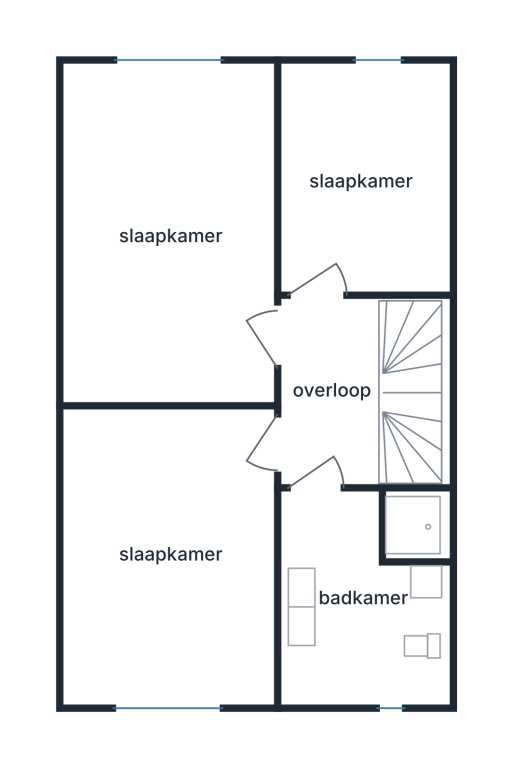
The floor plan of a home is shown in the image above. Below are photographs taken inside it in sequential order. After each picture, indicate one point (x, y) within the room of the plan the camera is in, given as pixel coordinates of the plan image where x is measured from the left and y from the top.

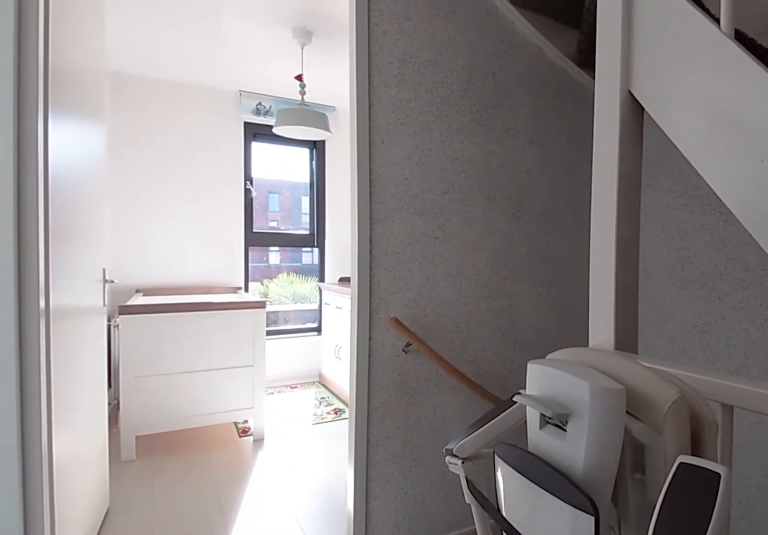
(363, 390)
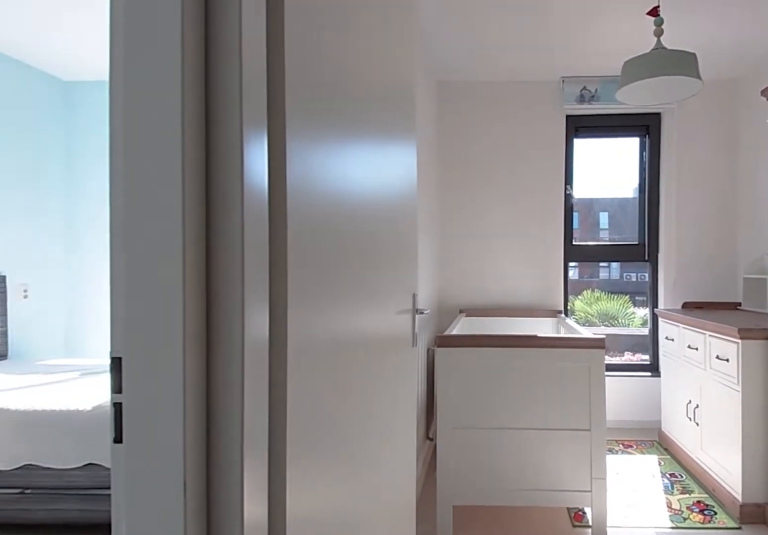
(363, 390)
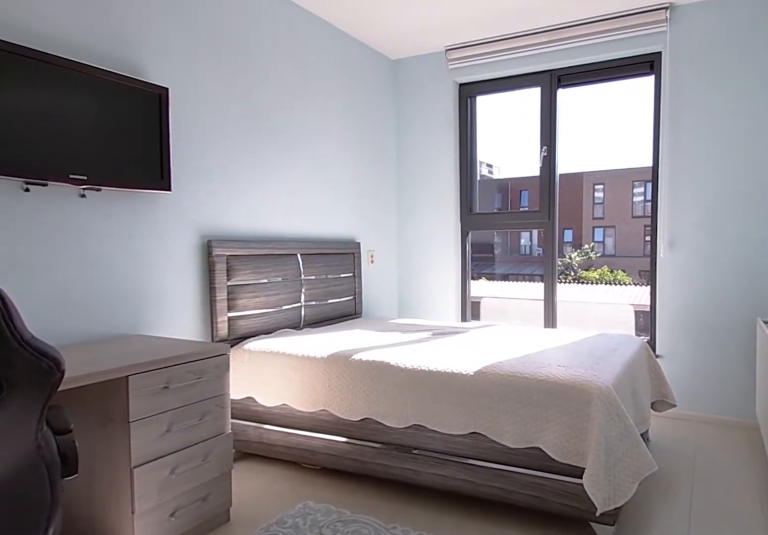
(73, 237)
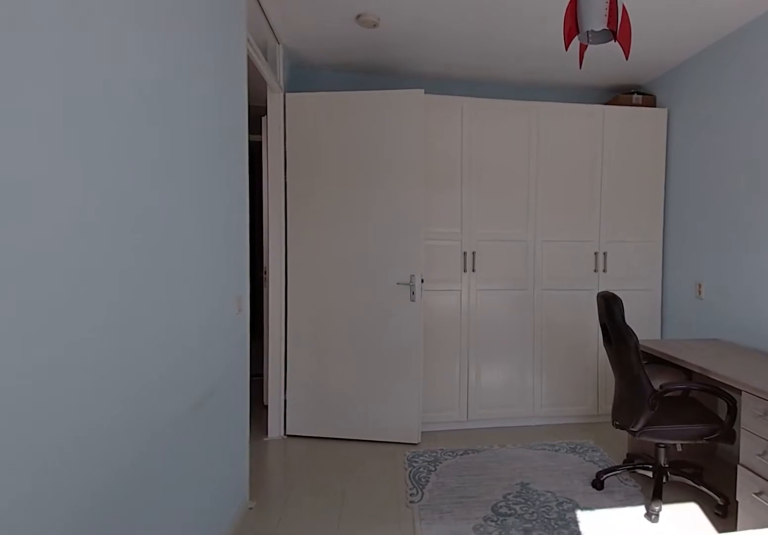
(73, 238)
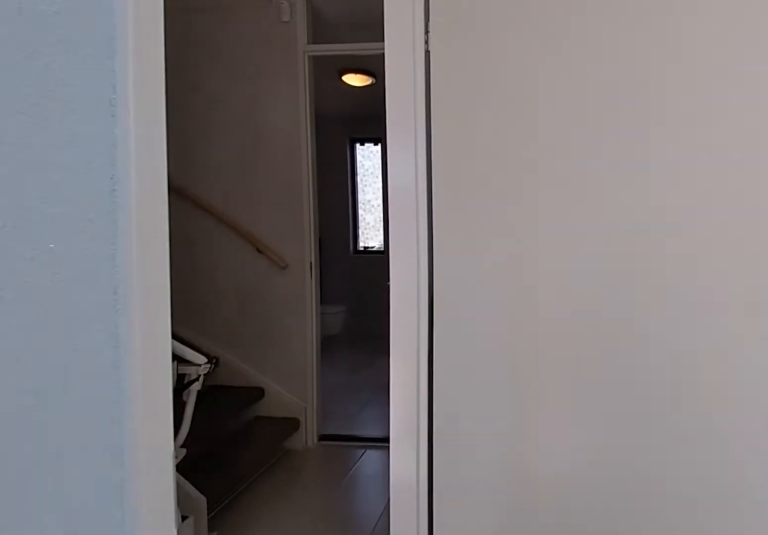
(125, 163)
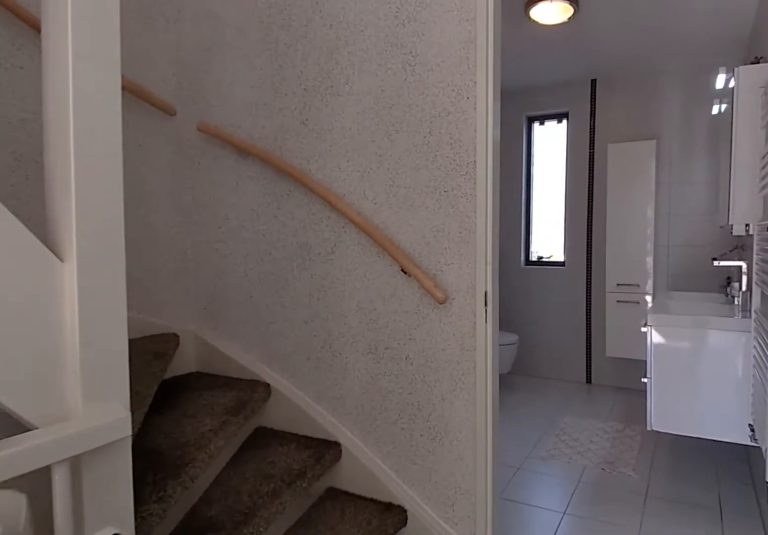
(363, 390)
